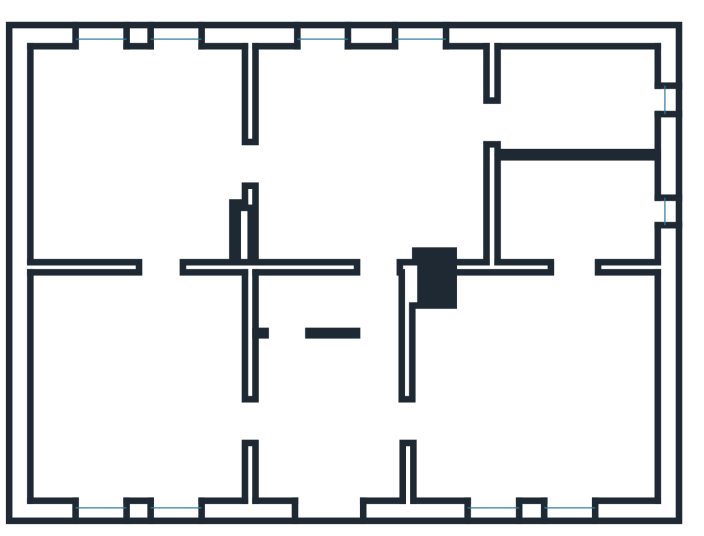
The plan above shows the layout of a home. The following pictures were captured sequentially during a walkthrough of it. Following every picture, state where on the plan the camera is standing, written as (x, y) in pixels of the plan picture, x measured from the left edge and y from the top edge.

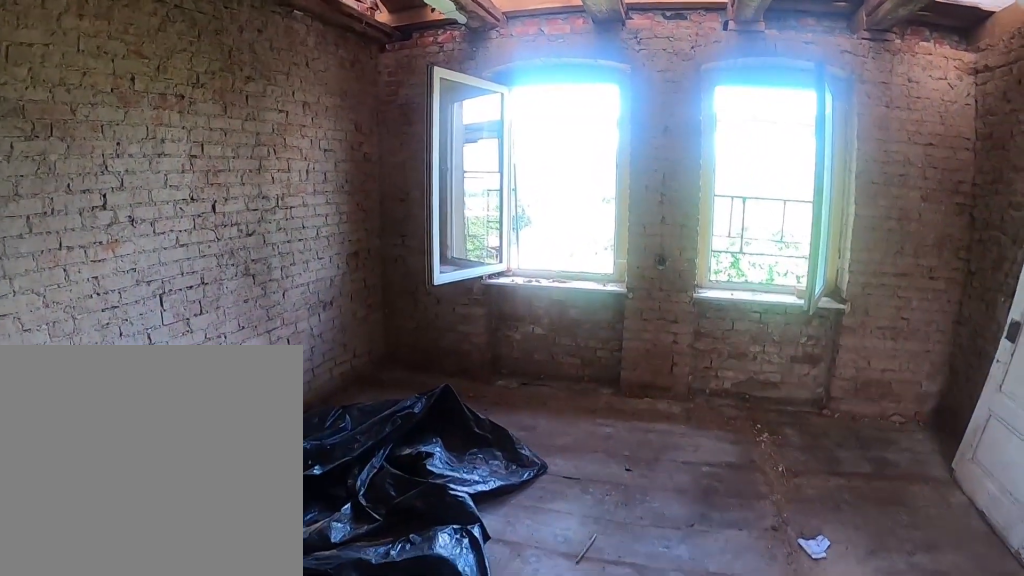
(106, 218)
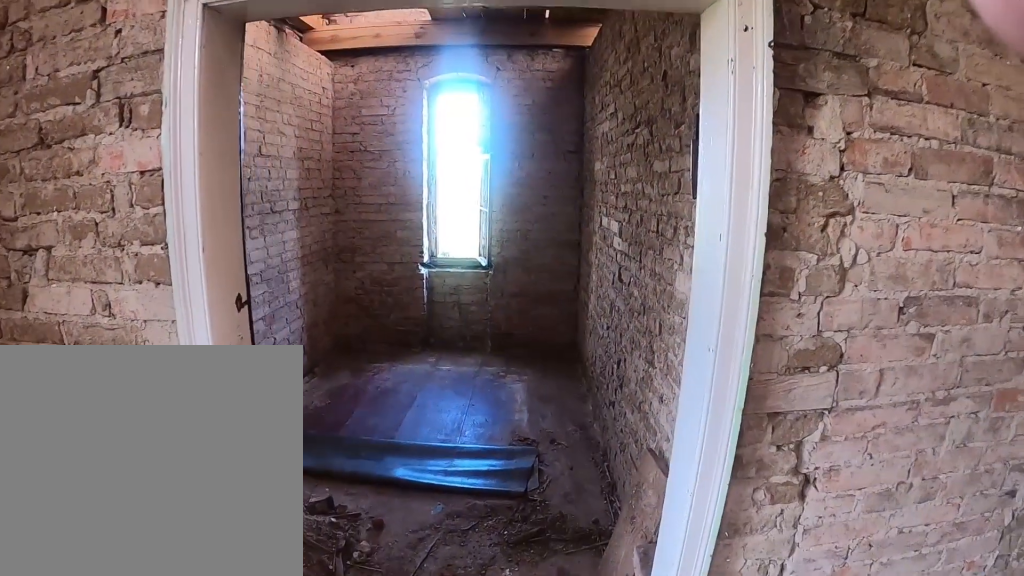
(449, 126)
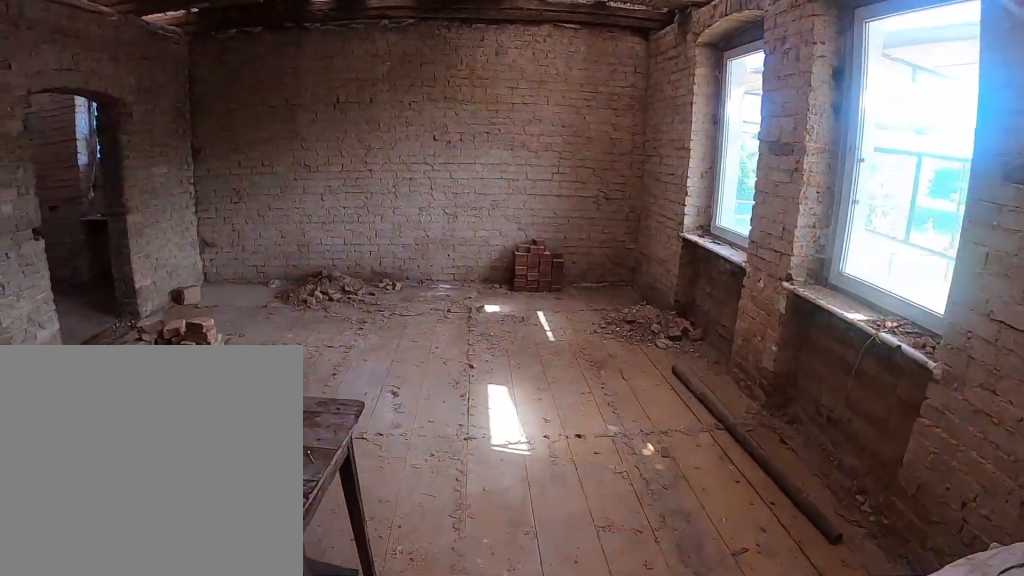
(398, 410)
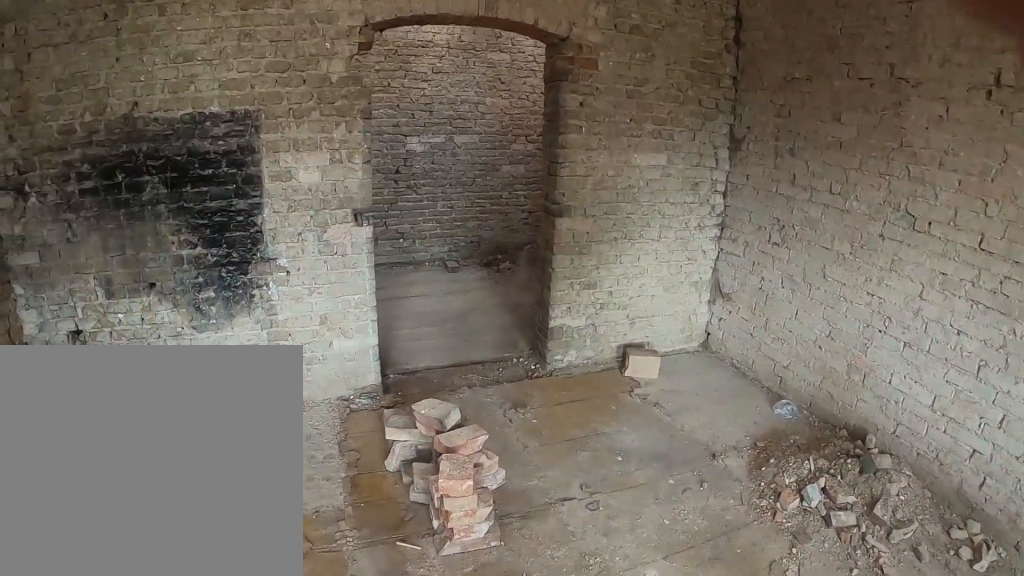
(487, 363)
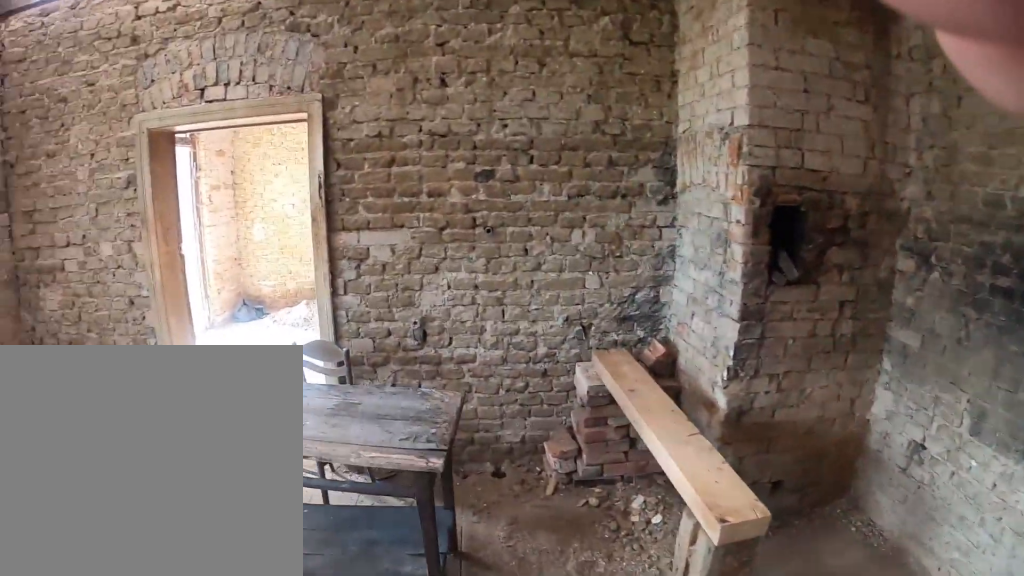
(493, 381)
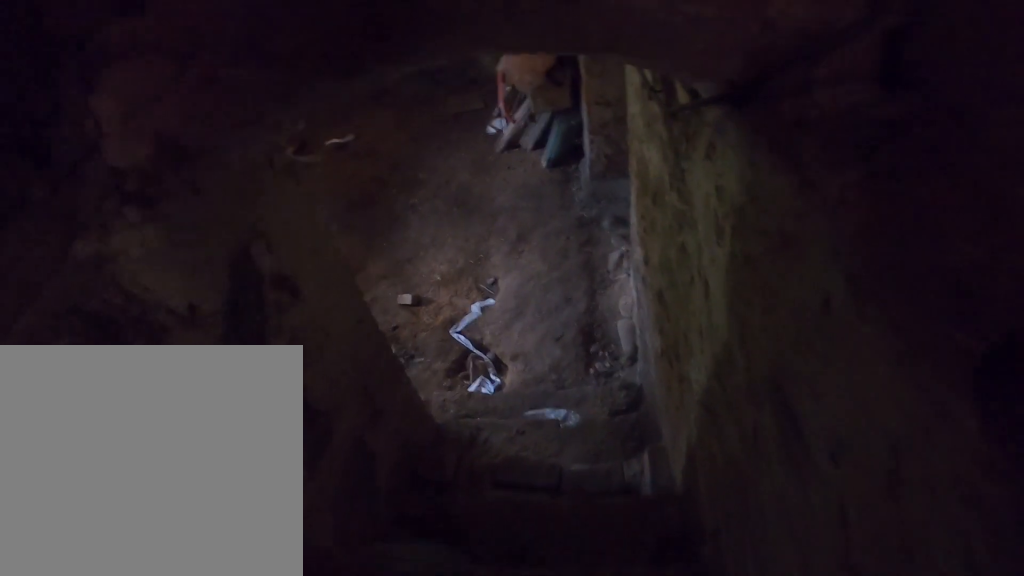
(310, 294)
